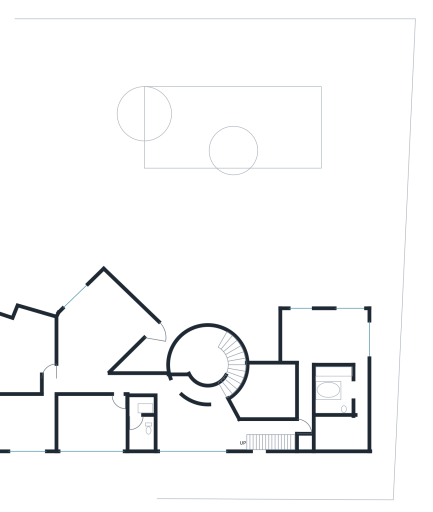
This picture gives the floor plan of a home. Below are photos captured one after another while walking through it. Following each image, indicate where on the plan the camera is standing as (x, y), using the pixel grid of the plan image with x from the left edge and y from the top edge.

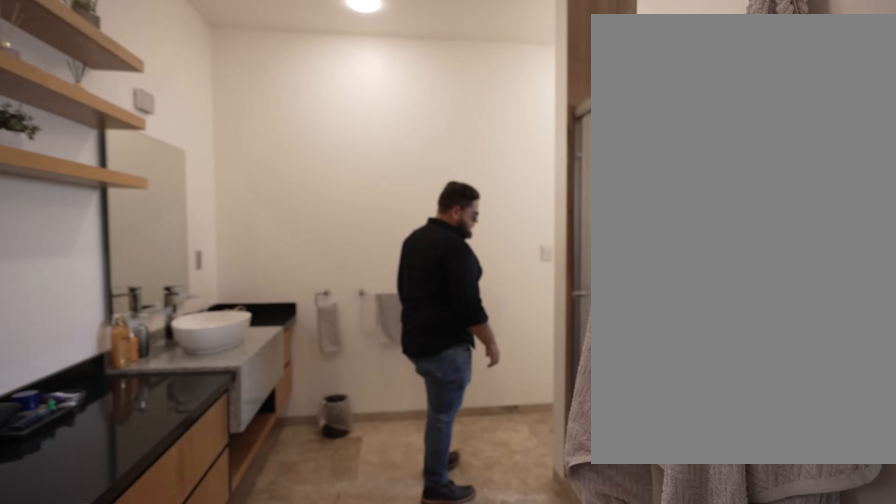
(352, 392)
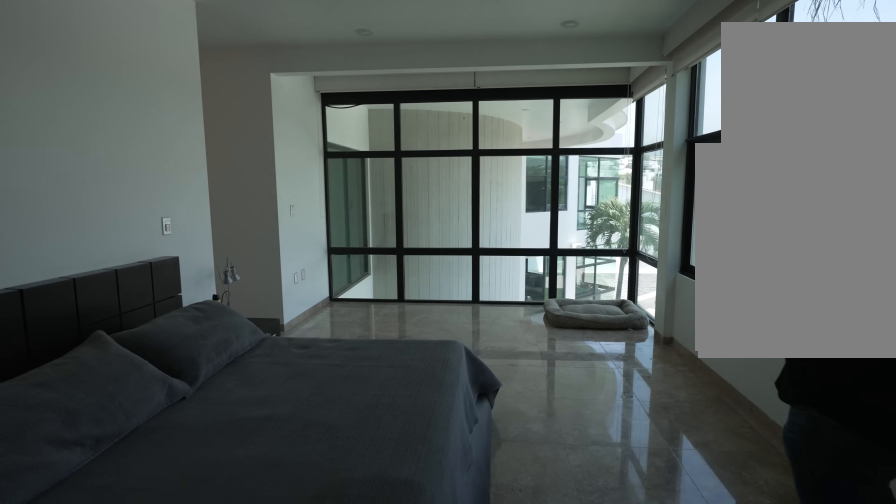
(343, 319)
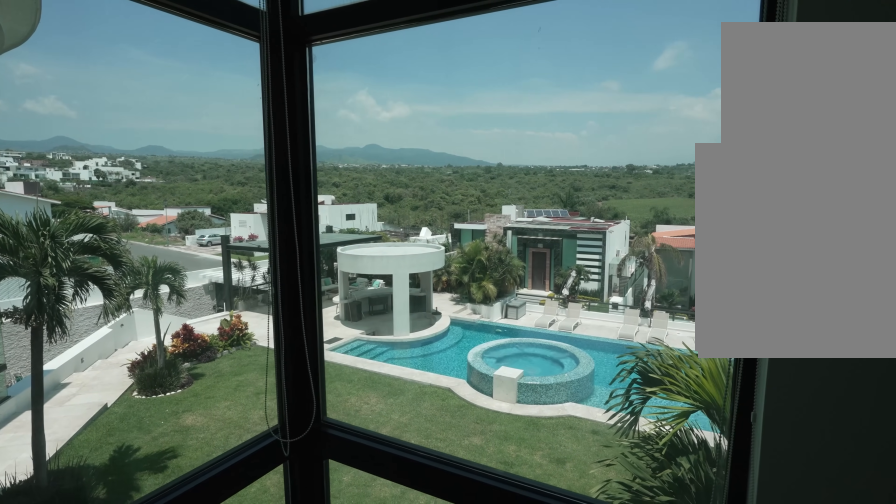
(317, 320)
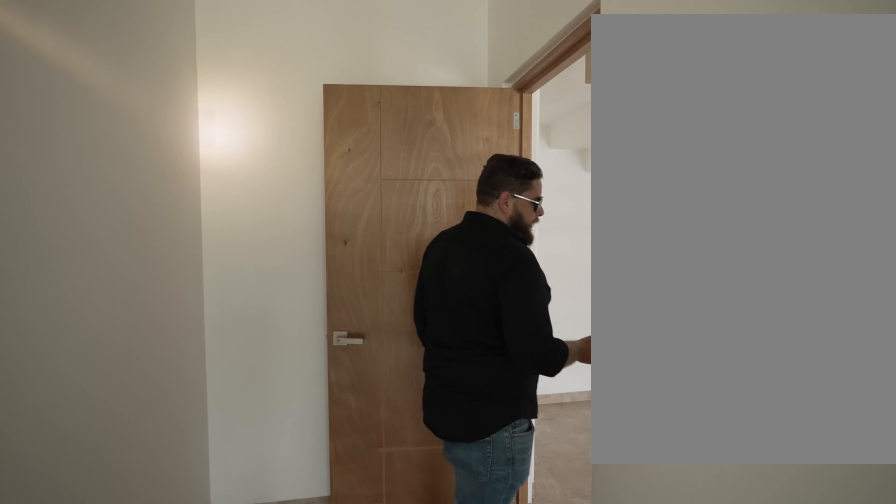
(302, 381)
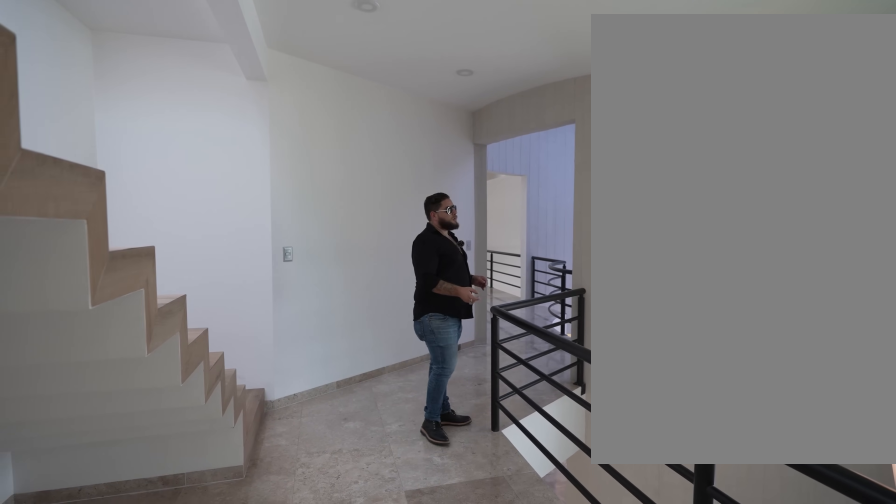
(280, 425)
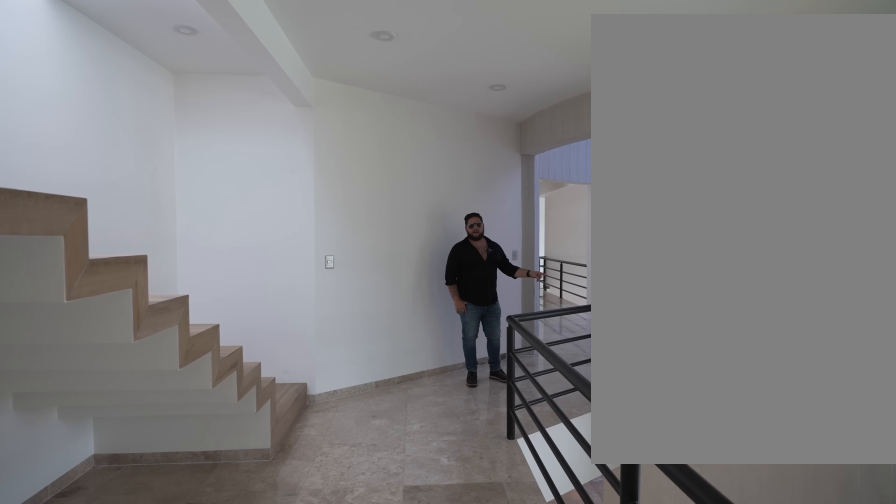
(280, 425)
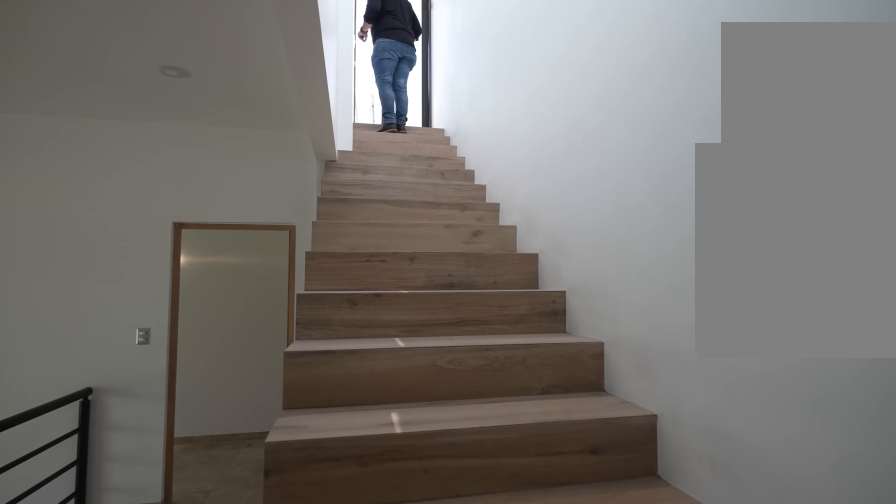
(258, 442)
